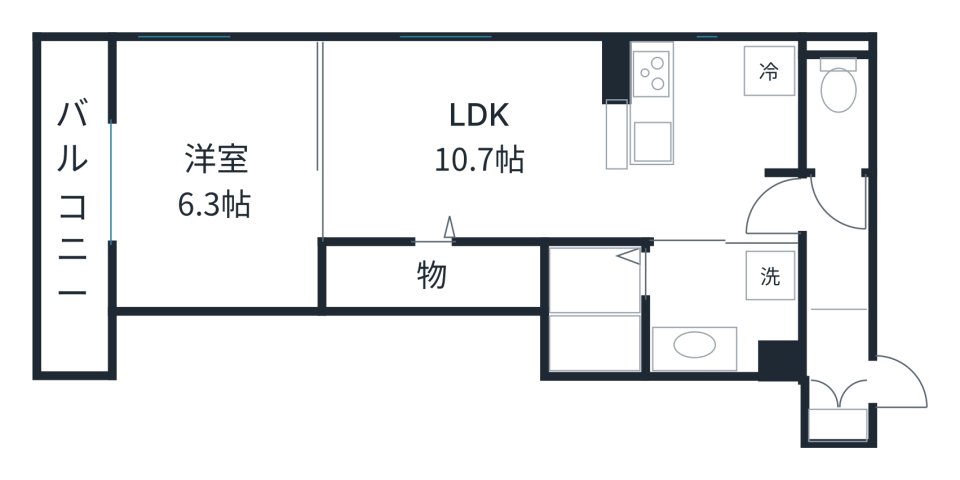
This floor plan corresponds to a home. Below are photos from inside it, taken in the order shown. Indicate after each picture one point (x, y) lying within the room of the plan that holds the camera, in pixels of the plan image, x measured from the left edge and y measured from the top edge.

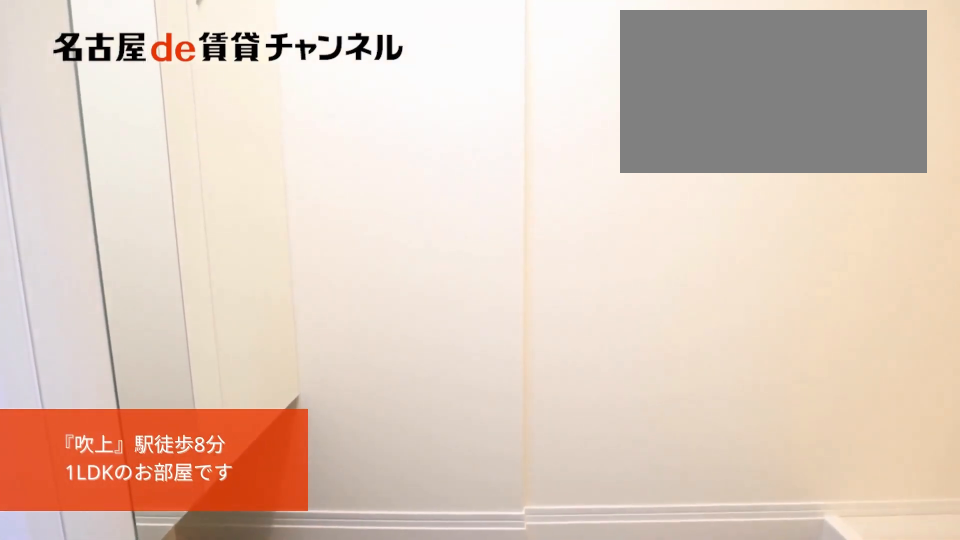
(839, 378)
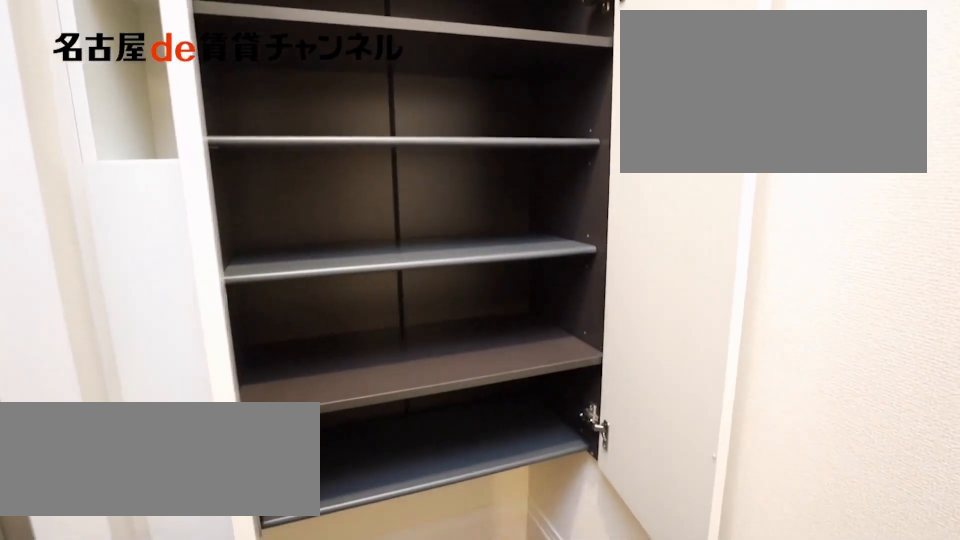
(839, 378)
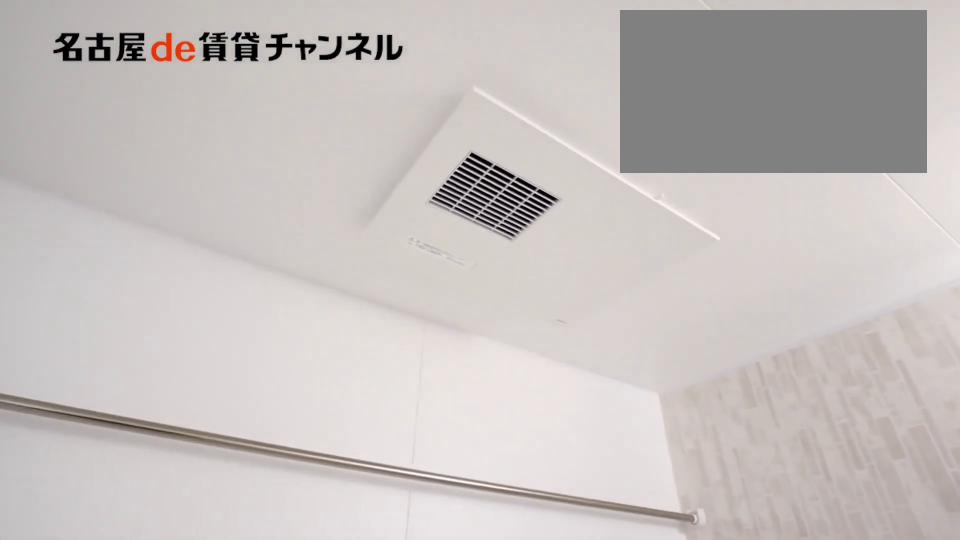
(595, 314)
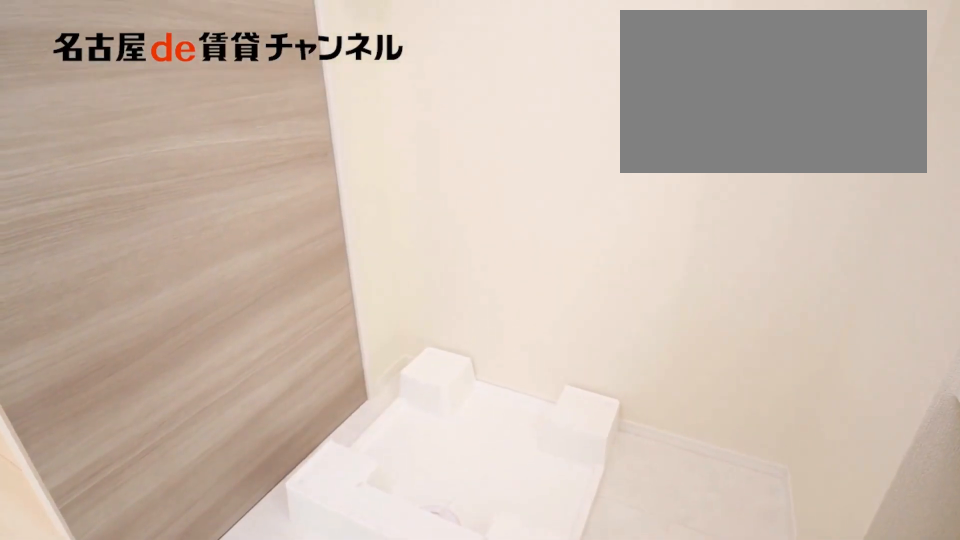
(725, 313)
